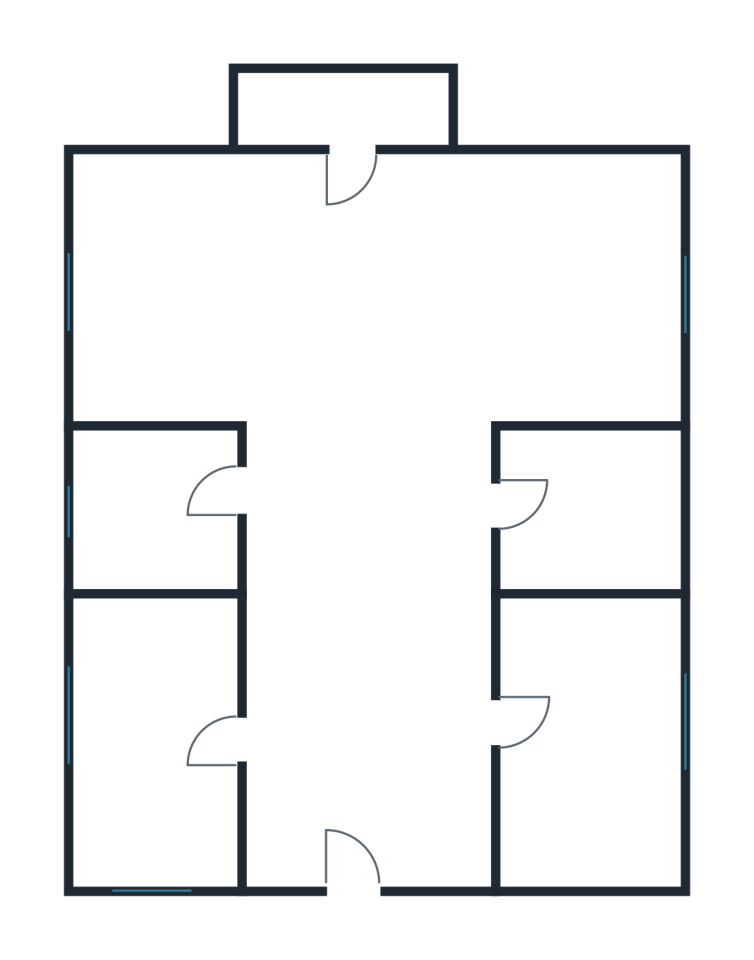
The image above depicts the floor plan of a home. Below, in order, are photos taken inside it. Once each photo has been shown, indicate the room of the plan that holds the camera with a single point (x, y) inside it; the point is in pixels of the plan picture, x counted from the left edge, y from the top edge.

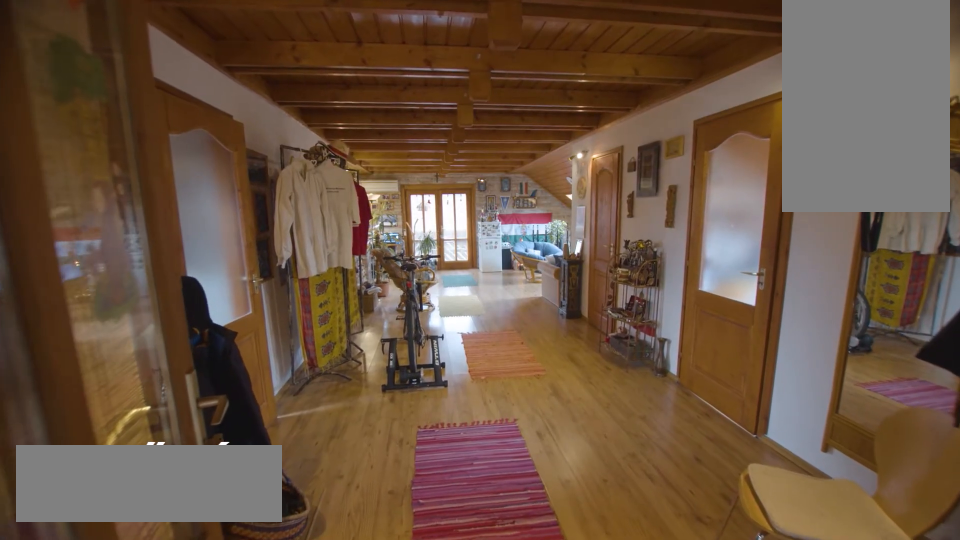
(367, 794)
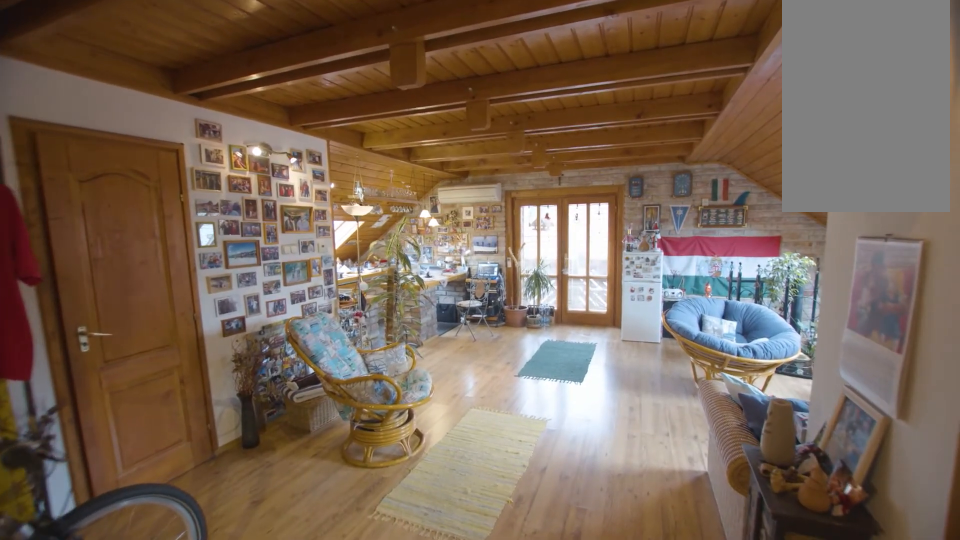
(366, 796)
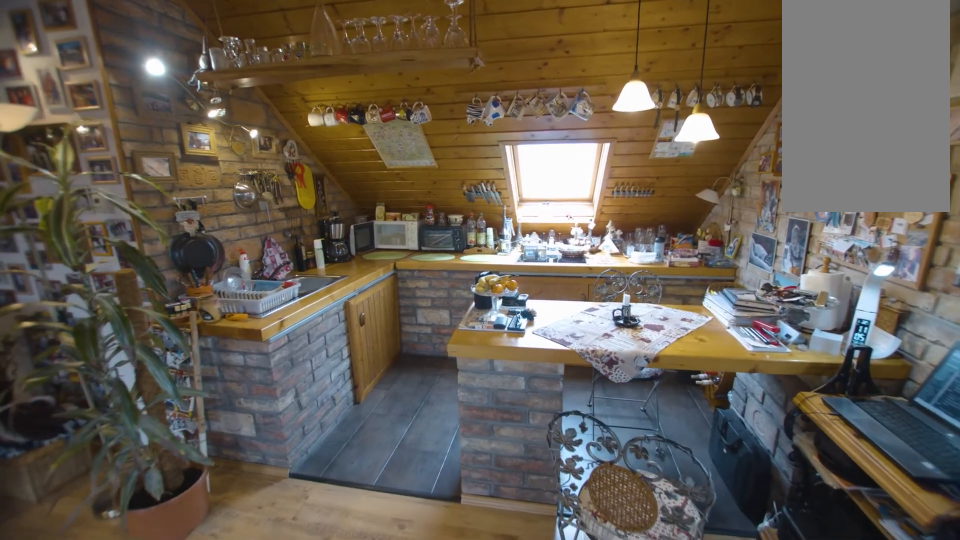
(169, 285)
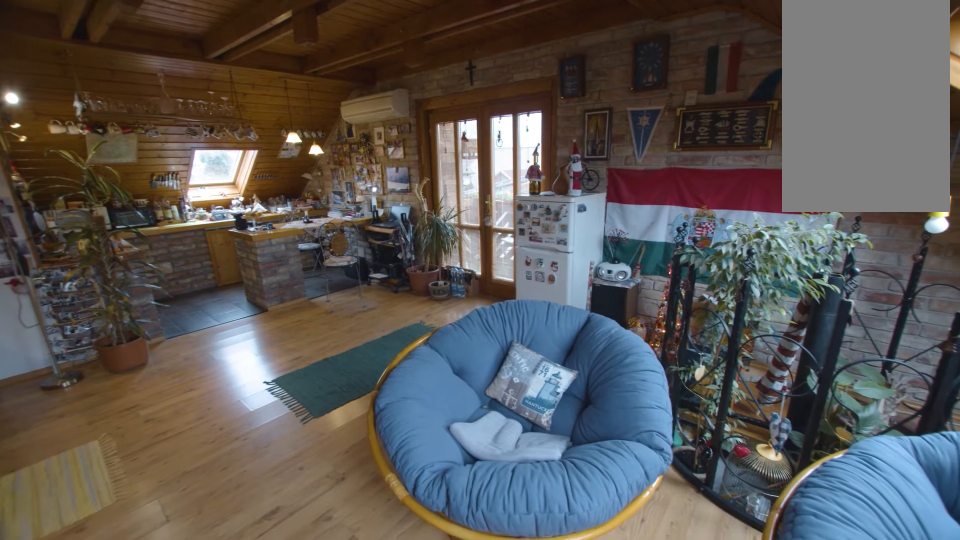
(579, 284)
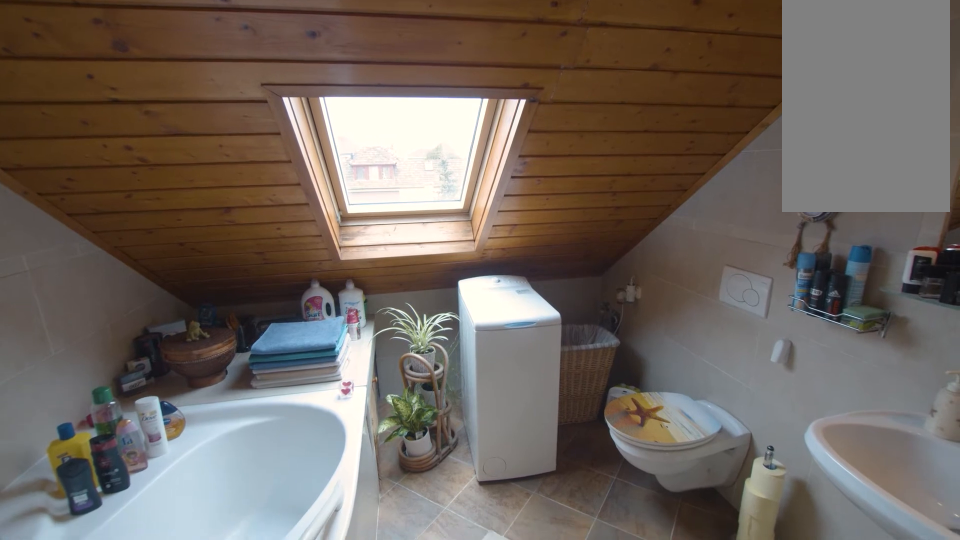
(156, 511)
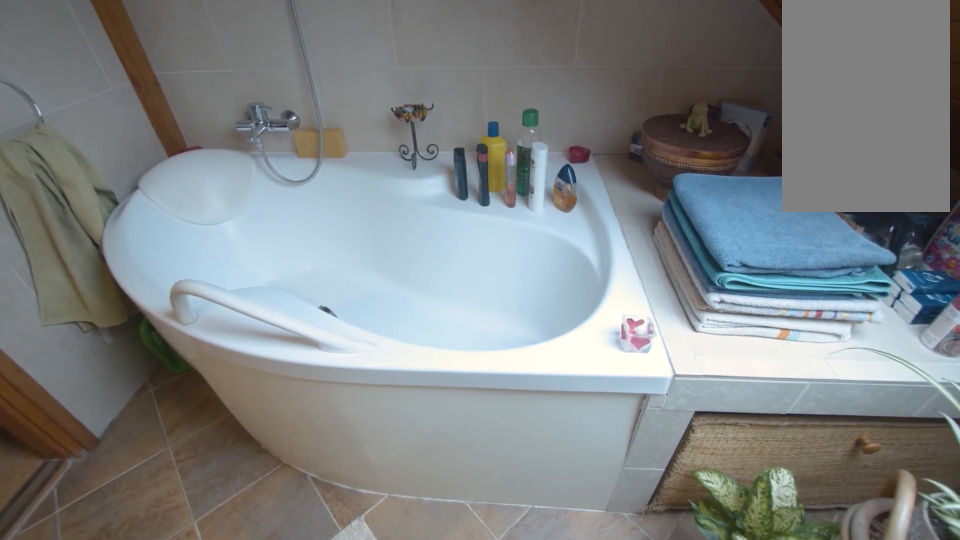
(156, 511)
